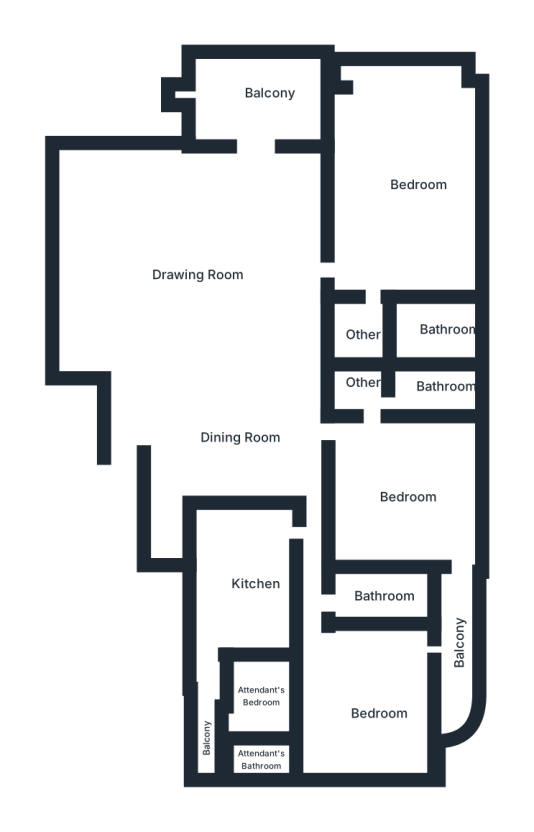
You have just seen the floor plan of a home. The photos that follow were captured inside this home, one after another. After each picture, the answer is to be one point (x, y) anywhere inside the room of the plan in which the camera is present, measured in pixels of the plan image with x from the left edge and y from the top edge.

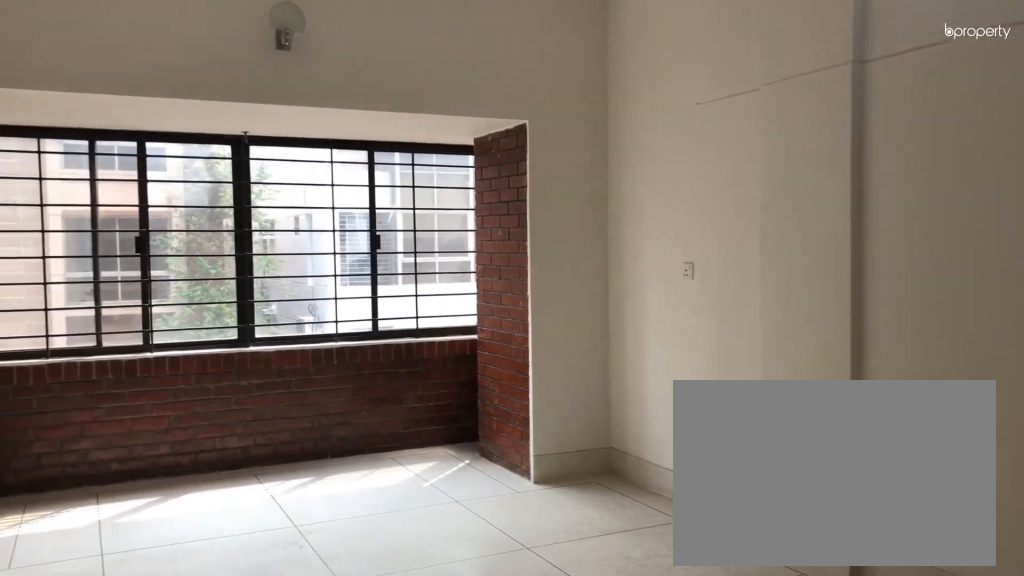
(401, 168)
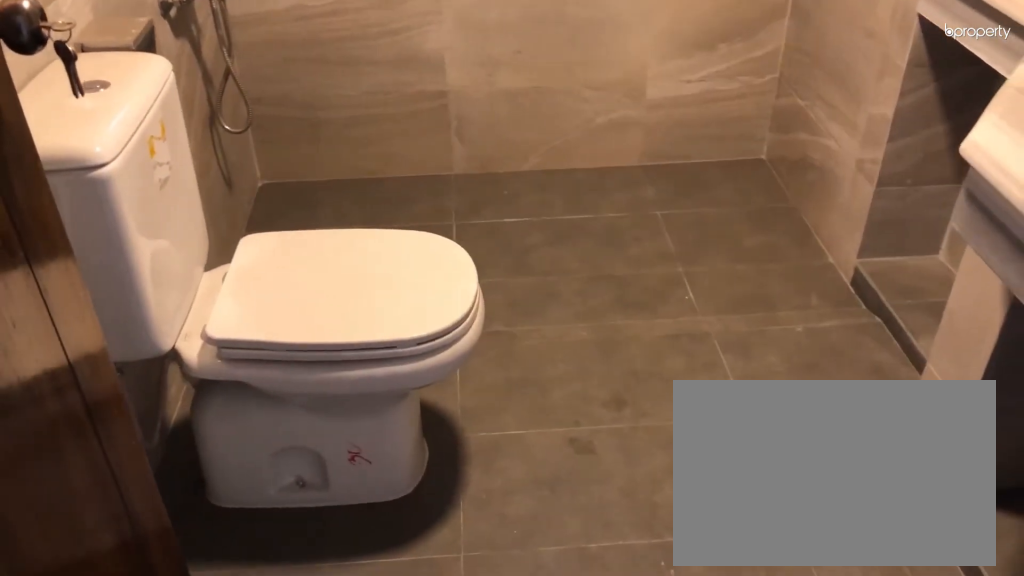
(407, 330)
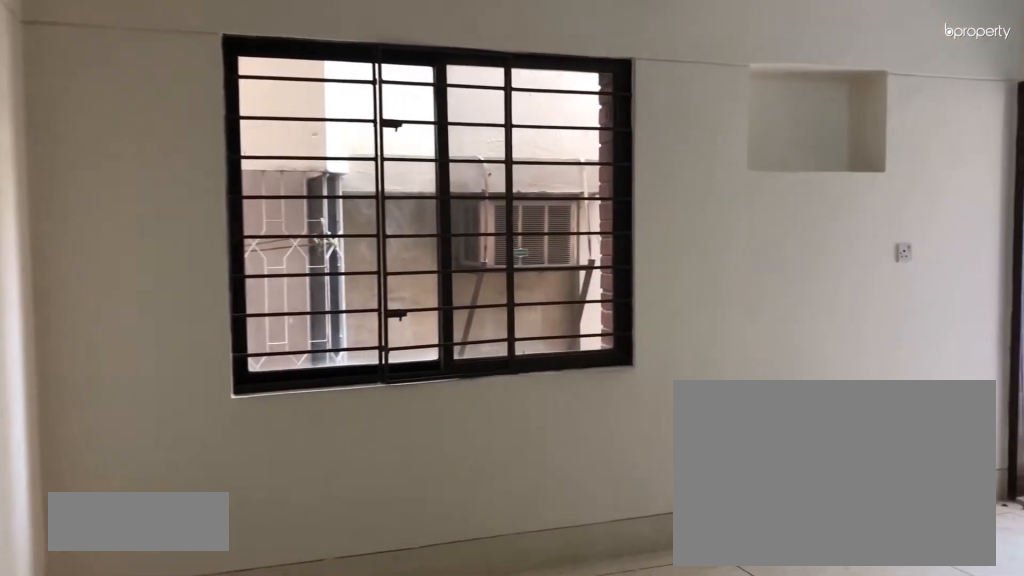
(410, 494)
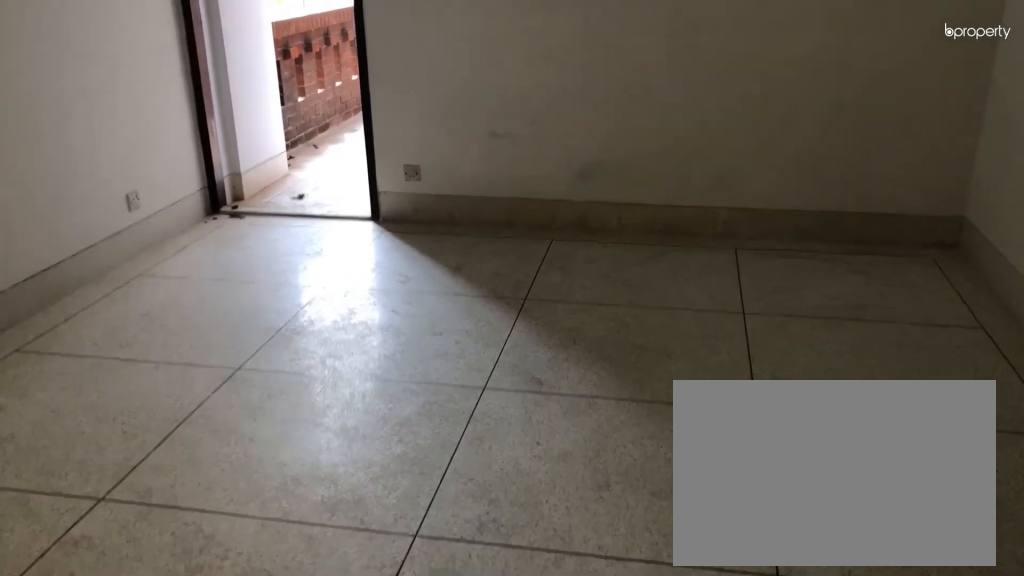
(410, 494)
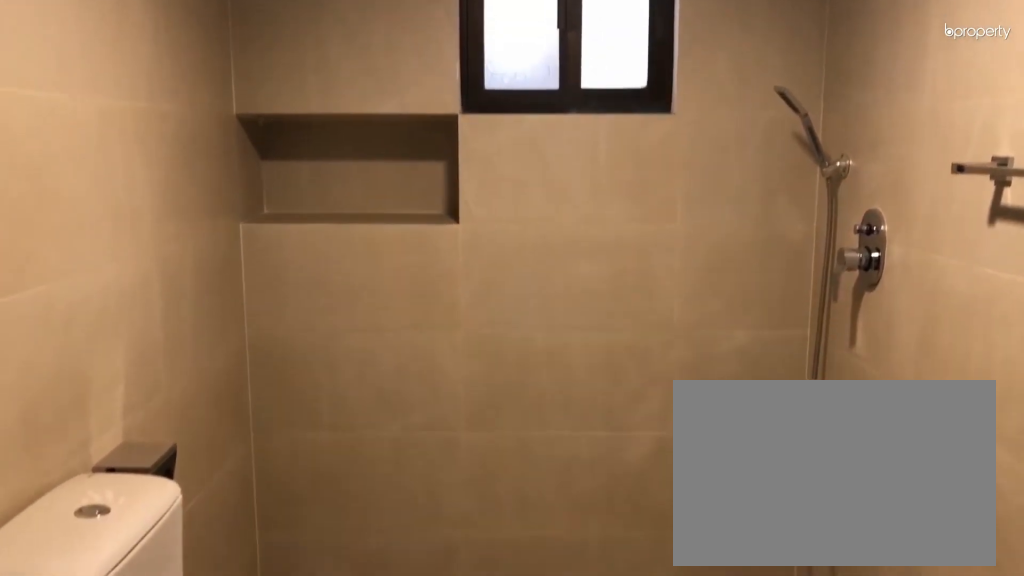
(436, 387)
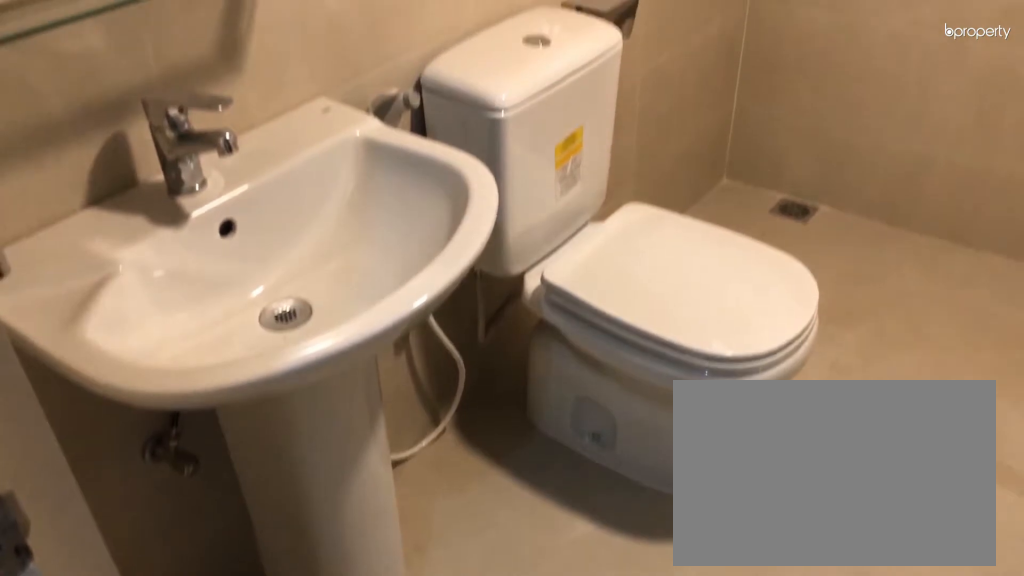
(436, 387)
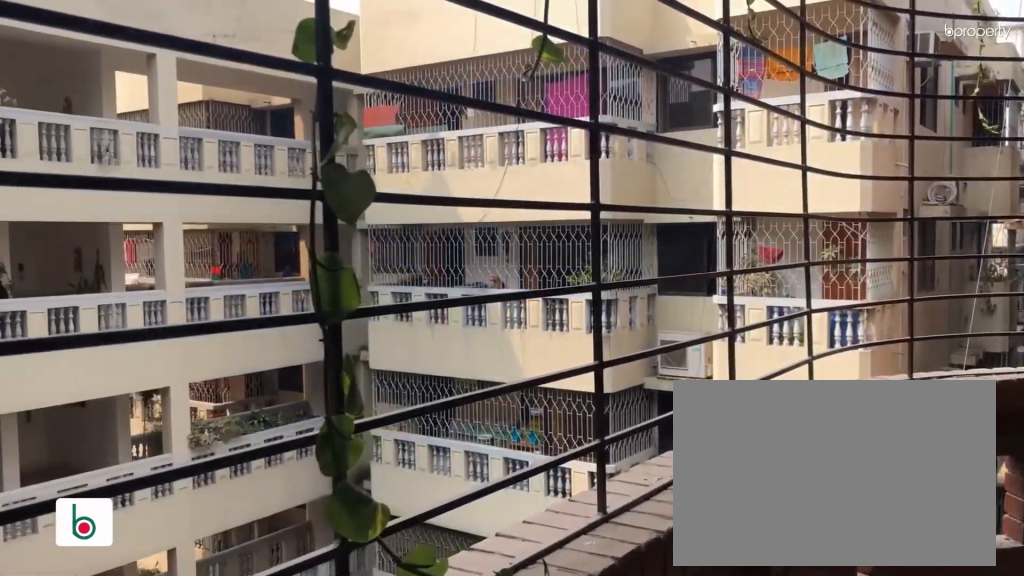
(453, 637)
